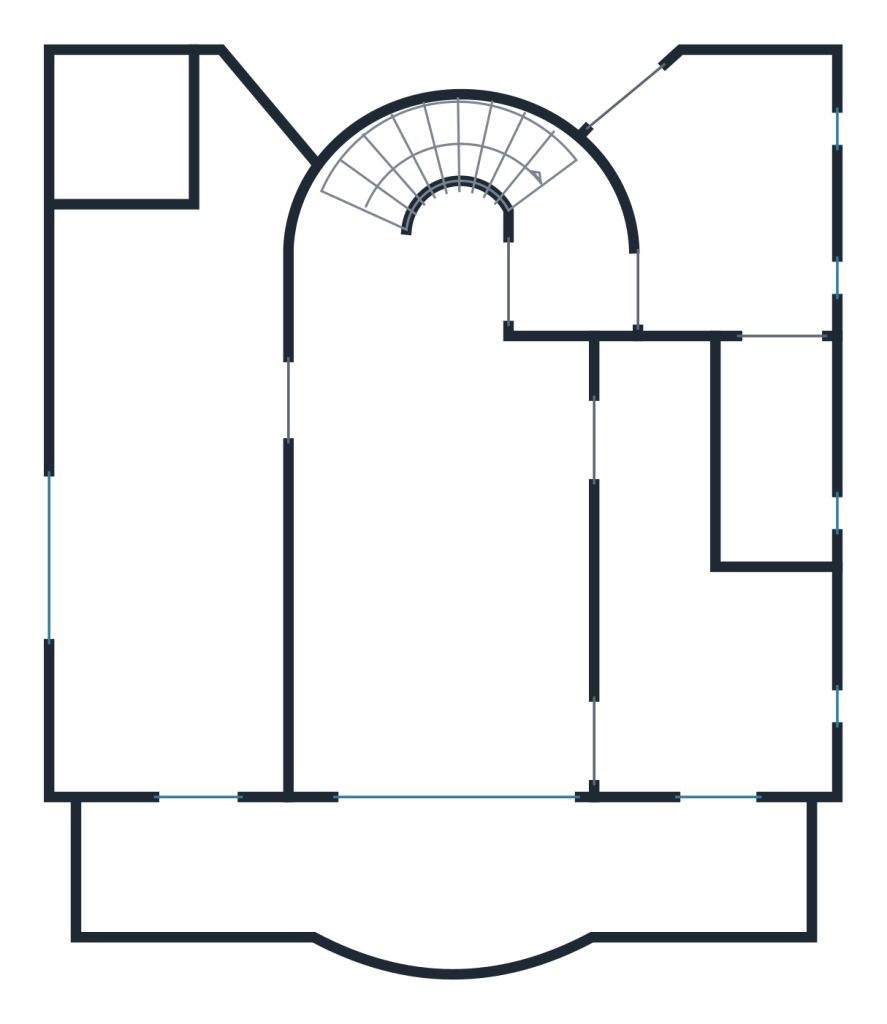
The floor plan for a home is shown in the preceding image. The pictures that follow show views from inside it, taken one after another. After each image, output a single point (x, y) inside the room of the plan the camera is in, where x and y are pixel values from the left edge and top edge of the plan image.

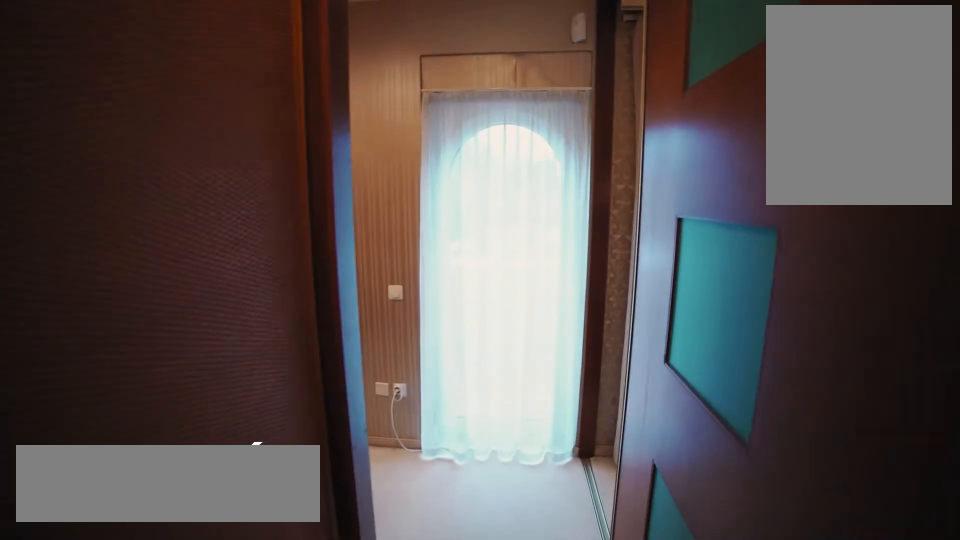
(647, 509)
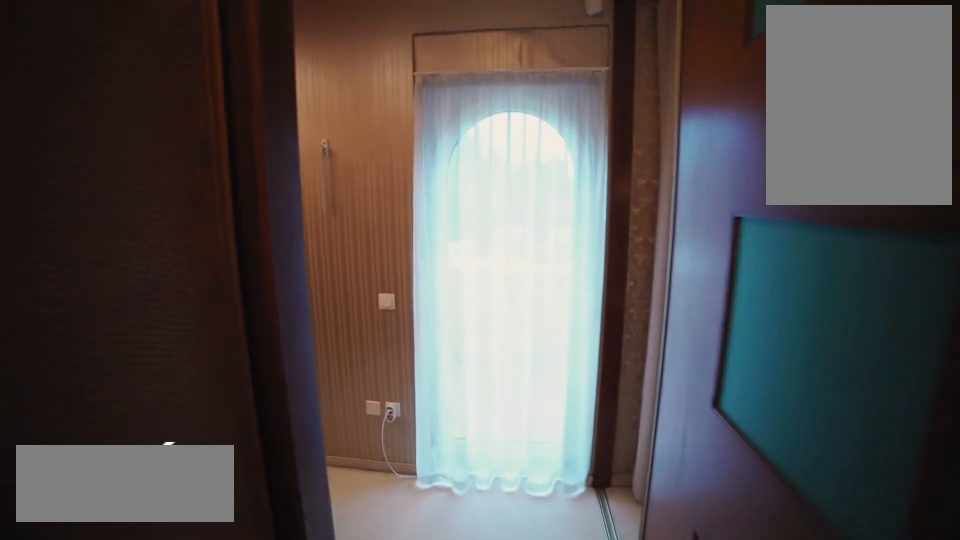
(649, 544)
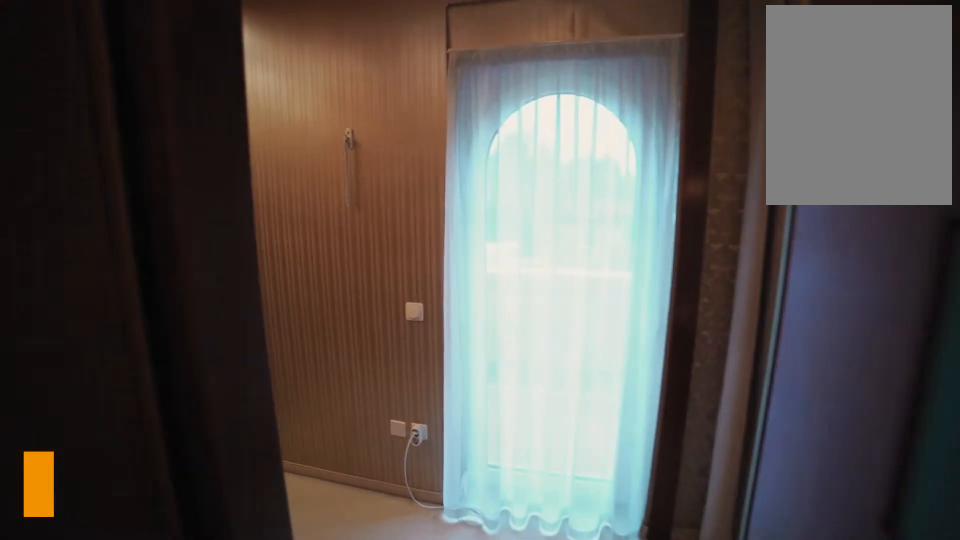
(649, 581)
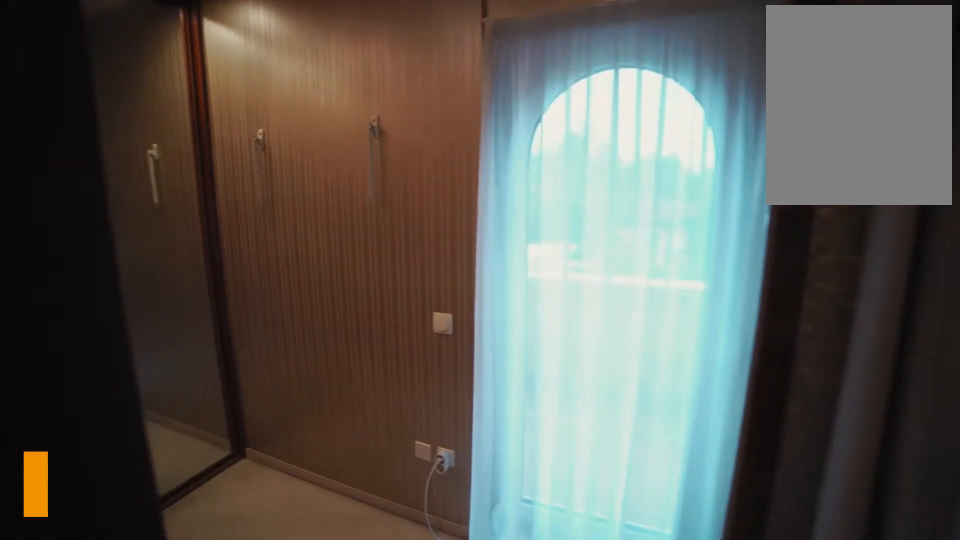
(649, 618)
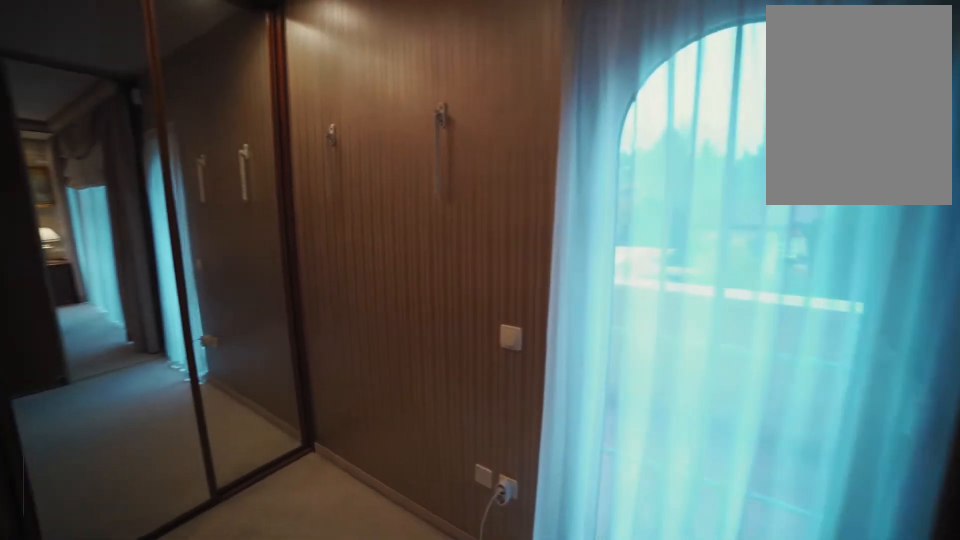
(650, 655)
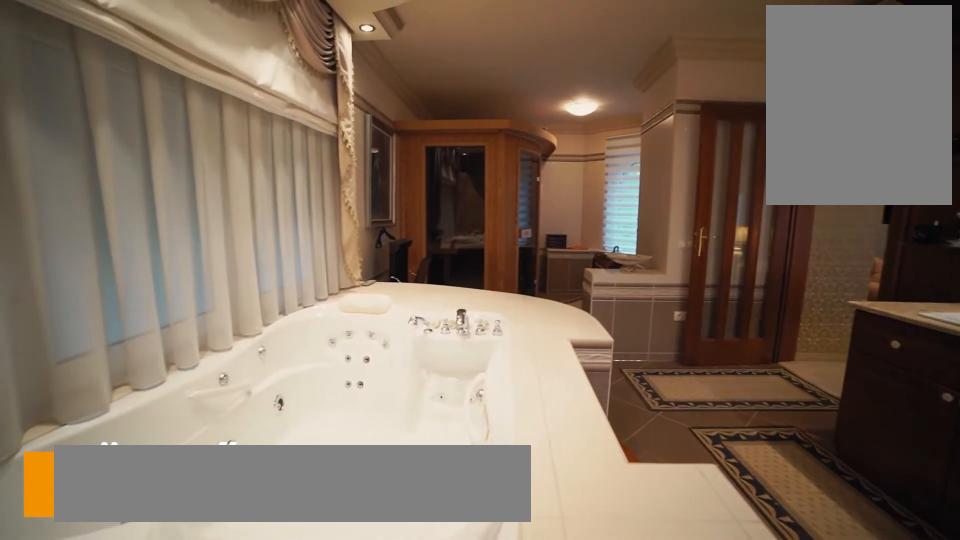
(152, 706)
